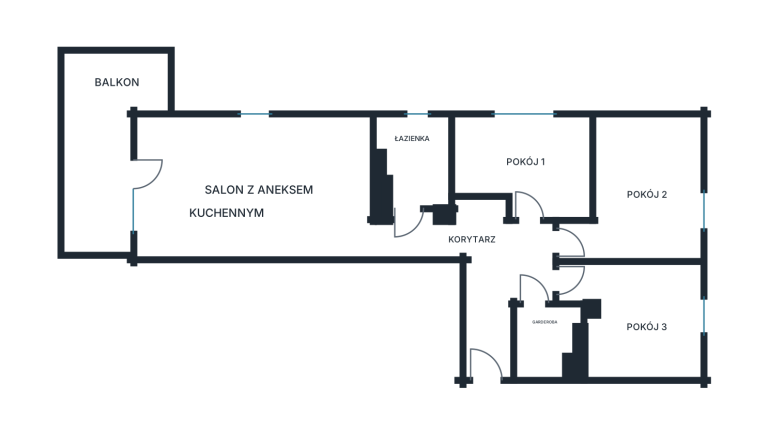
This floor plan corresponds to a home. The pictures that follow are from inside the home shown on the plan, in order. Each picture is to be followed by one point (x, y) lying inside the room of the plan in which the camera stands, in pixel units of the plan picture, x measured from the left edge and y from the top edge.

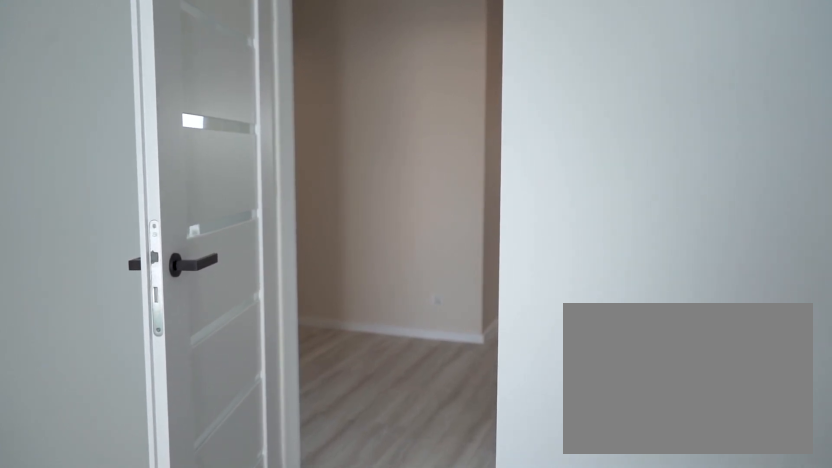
(482, 265)
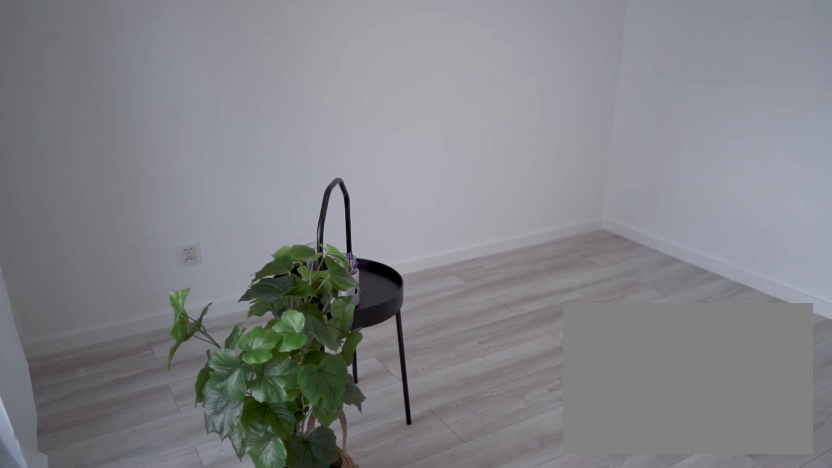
(641, 318)
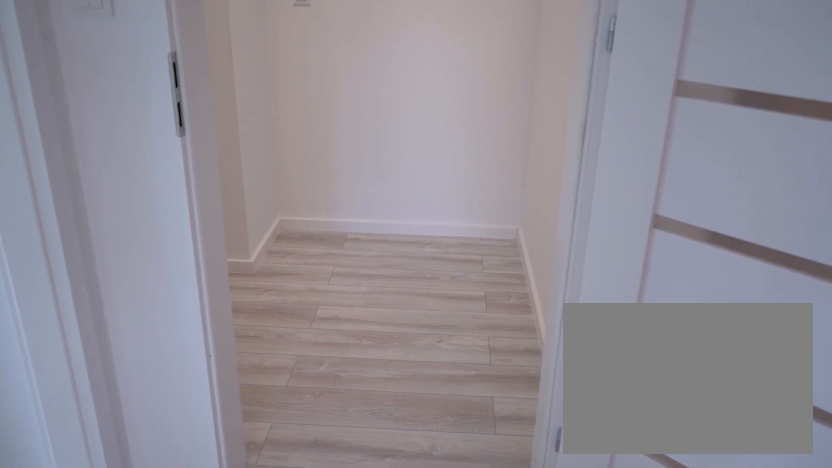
(545, 338)
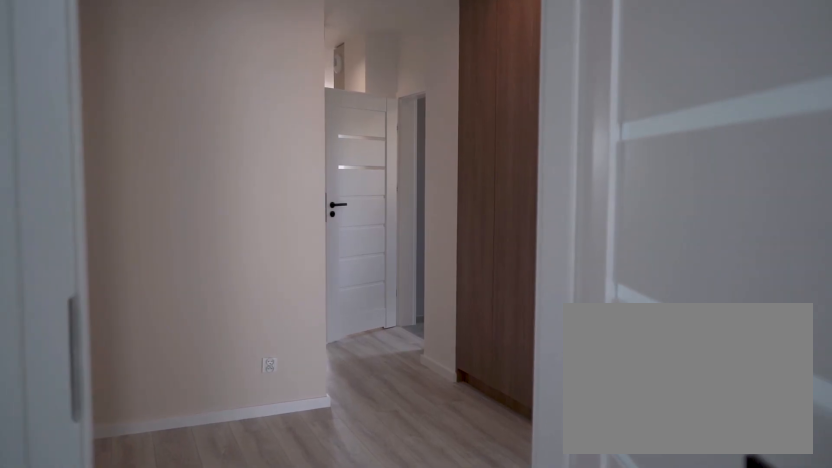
(481, 265)
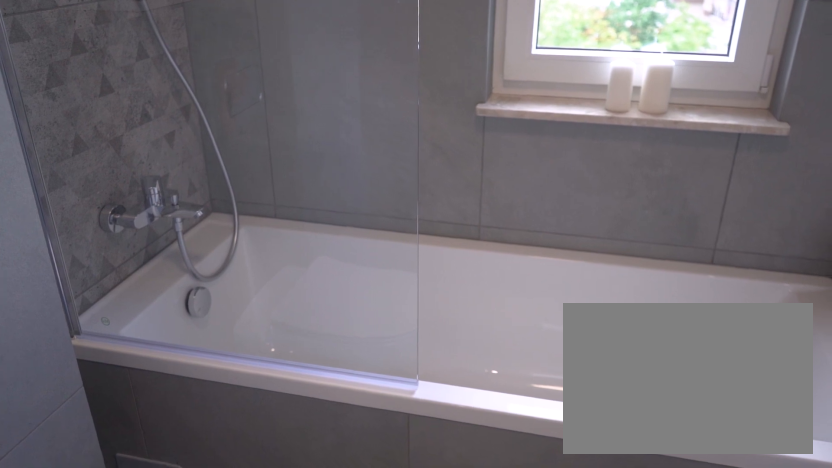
(416, 160)
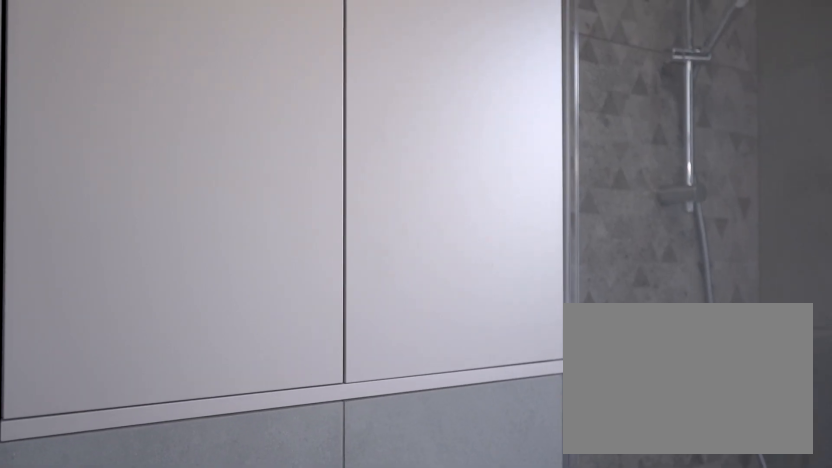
(416, 161)
